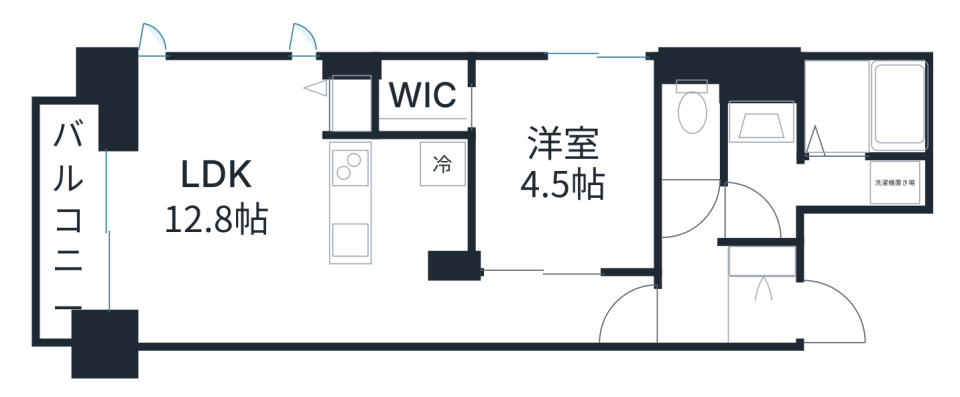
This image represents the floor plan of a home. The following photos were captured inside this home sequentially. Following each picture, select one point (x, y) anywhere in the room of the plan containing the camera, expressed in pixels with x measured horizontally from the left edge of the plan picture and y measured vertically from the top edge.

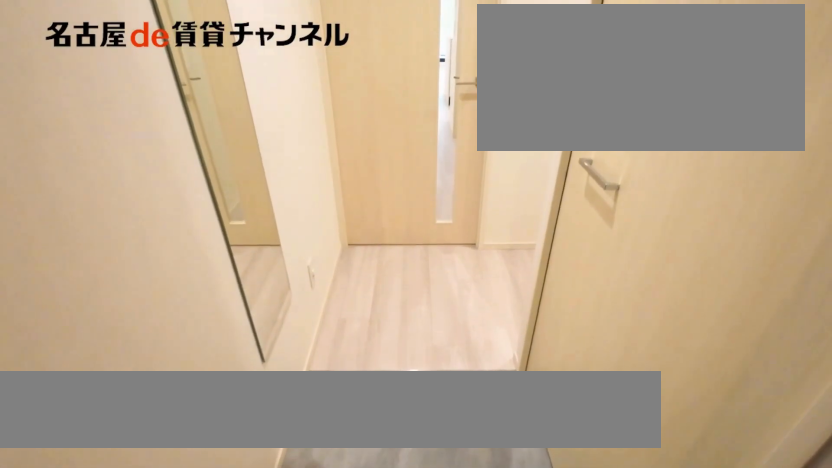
(764, 257)
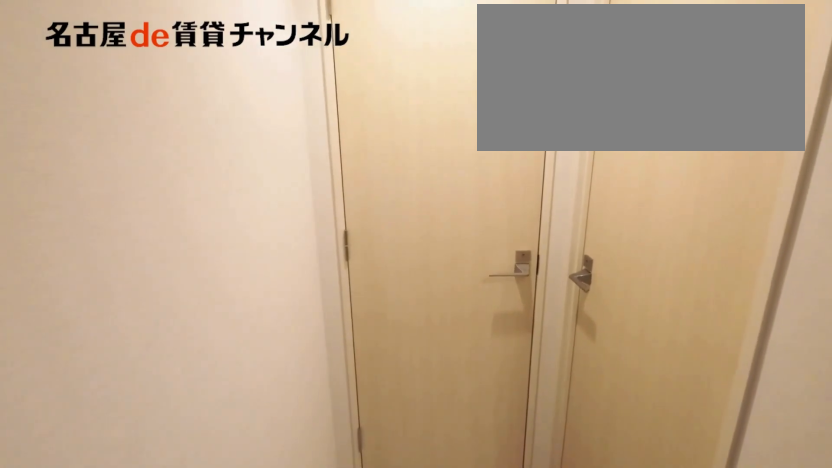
(764, 257)
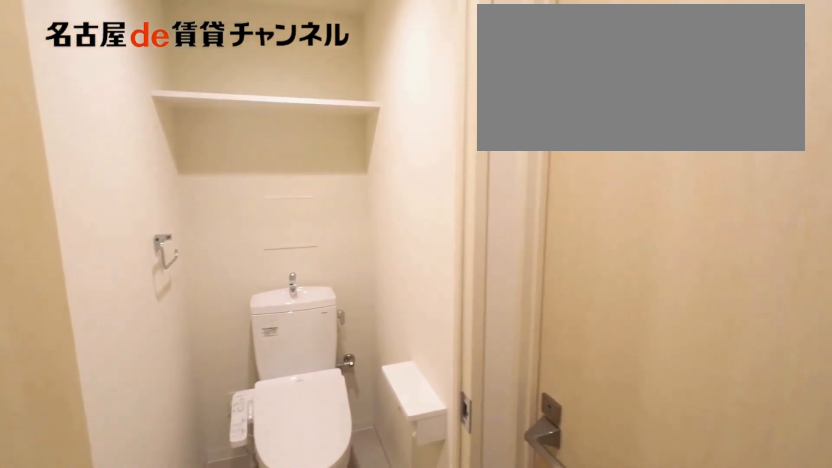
(693, 117)
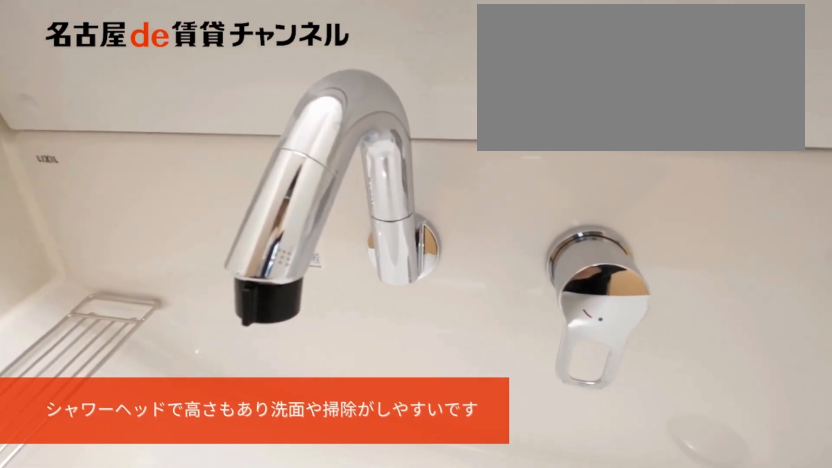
(818, 184)
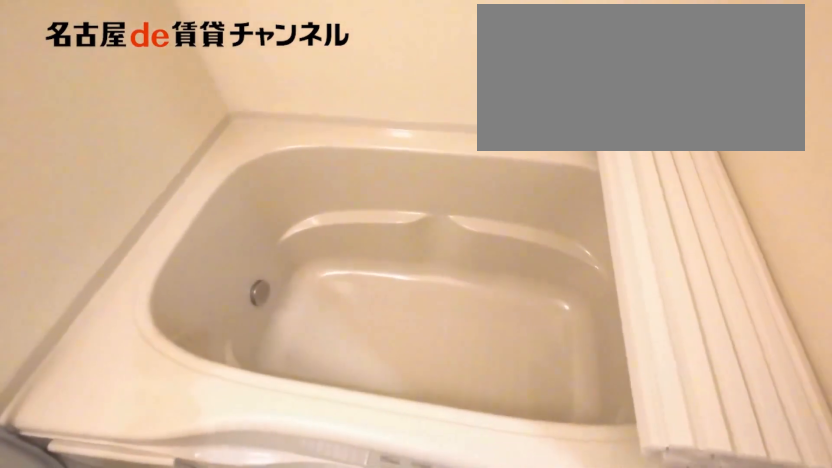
(817, 141)
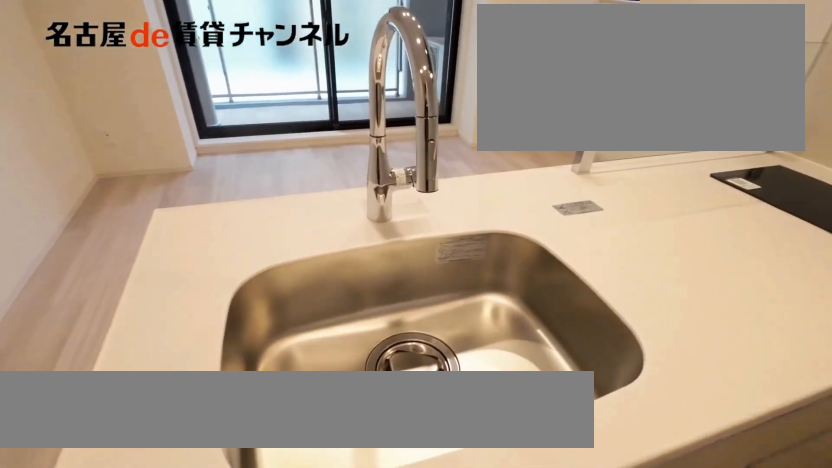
(400, 205)
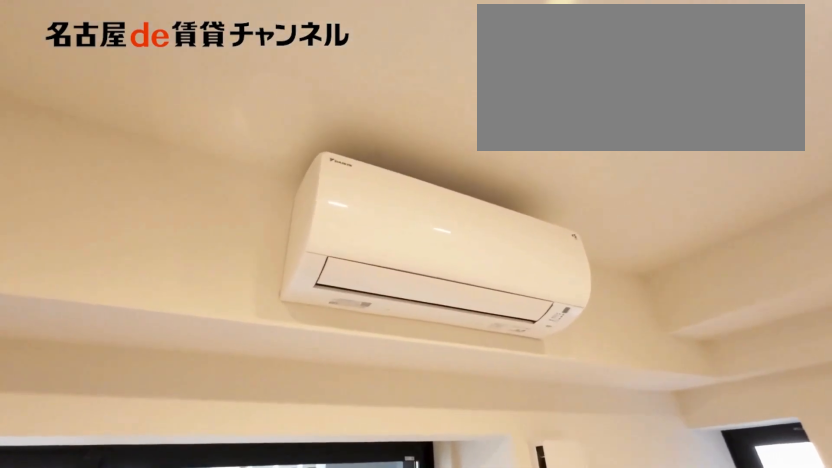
(215, 201)
